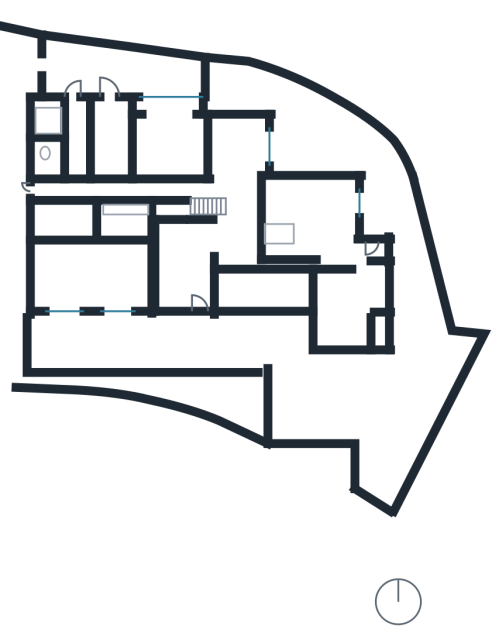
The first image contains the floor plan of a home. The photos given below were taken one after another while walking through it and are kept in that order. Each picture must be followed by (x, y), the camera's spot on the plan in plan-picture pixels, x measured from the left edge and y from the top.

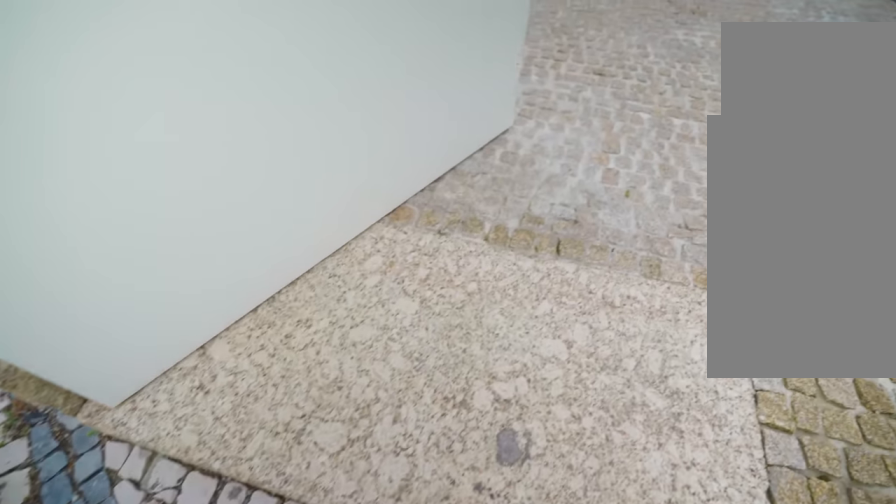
(272, 455)
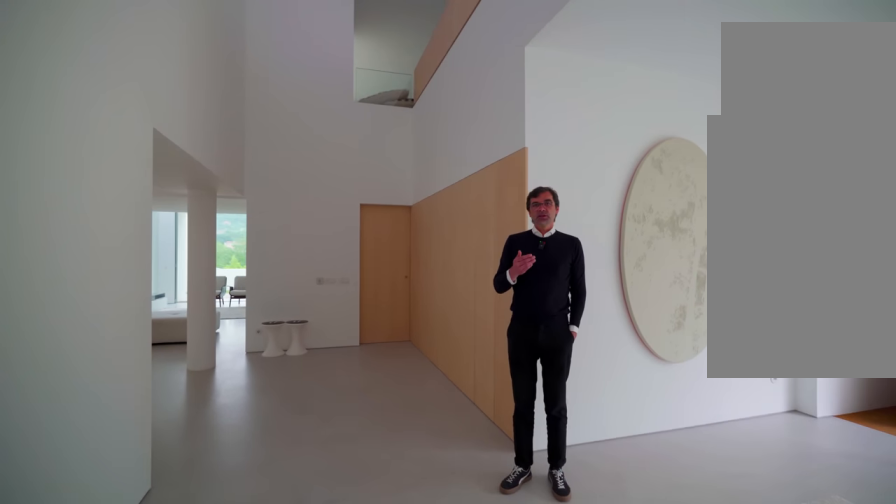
(168, 253)
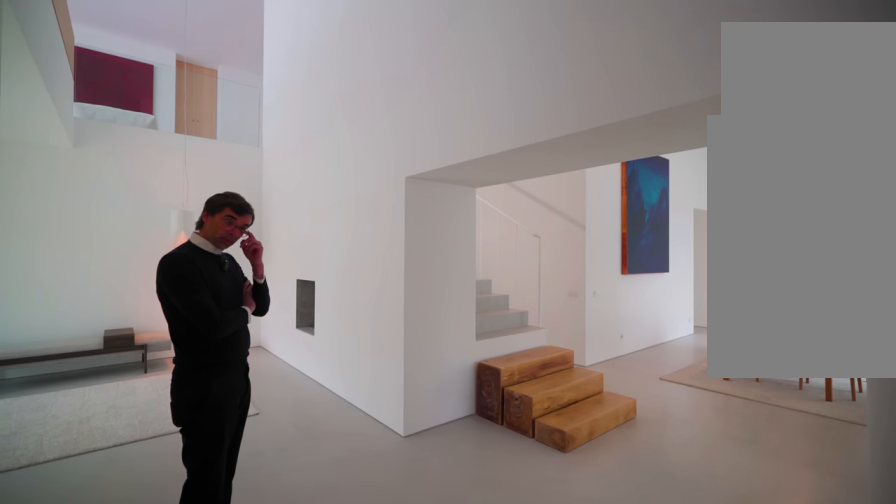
(248, 237)
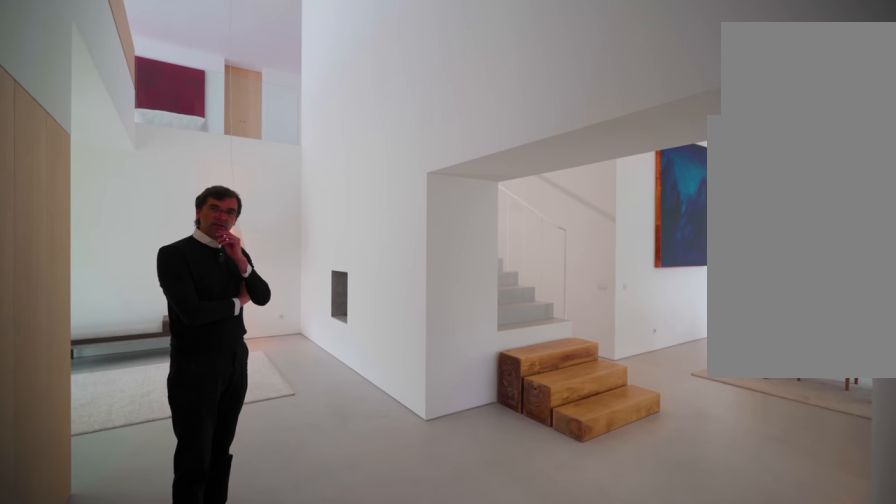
(249, 237)
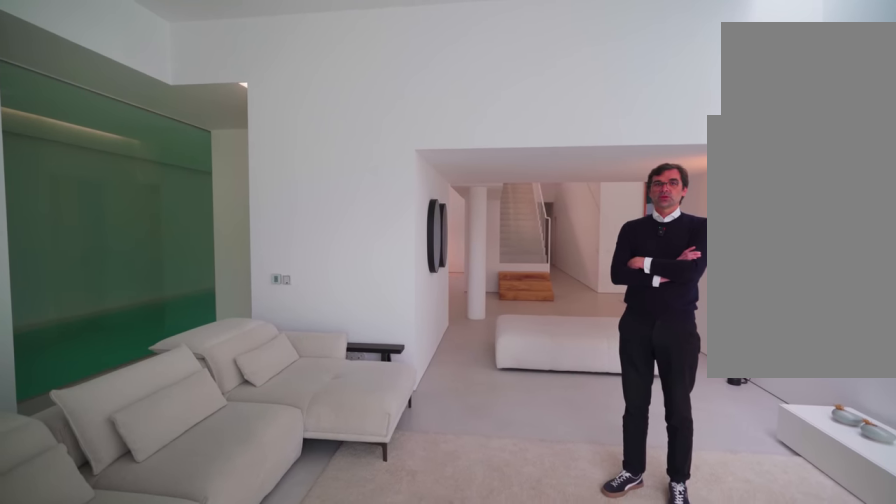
(336, 212)
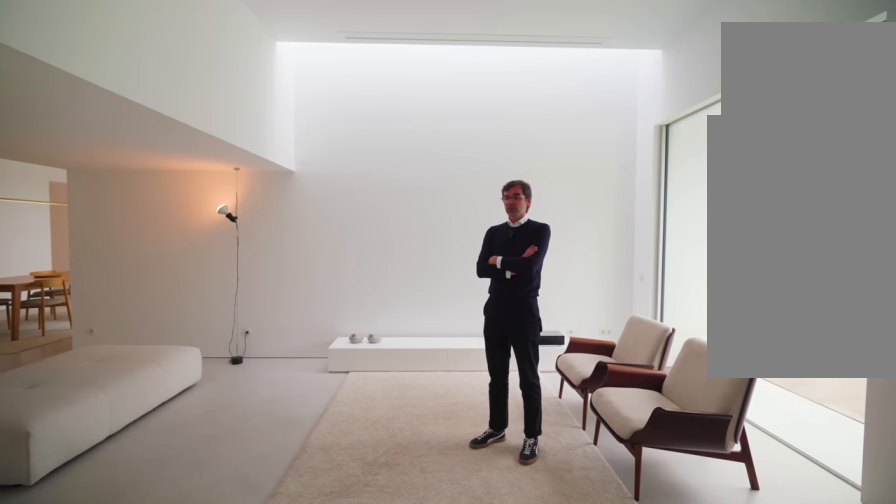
(333, 226)
